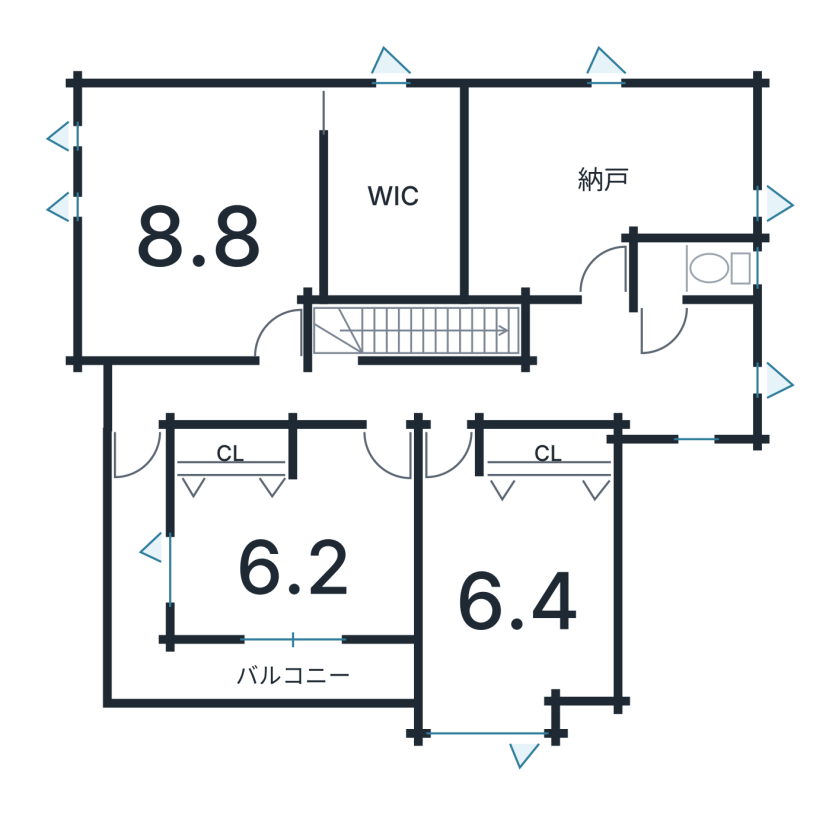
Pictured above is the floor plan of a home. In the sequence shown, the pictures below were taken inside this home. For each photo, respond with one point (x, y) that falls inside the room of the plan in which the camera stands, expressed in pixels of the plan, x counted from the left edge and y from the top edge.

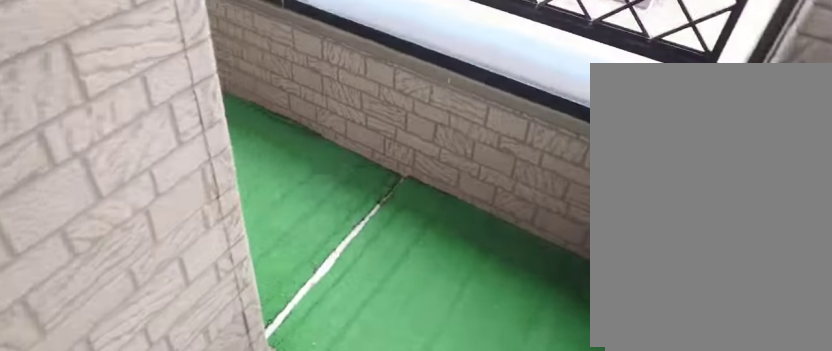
(259, 678)
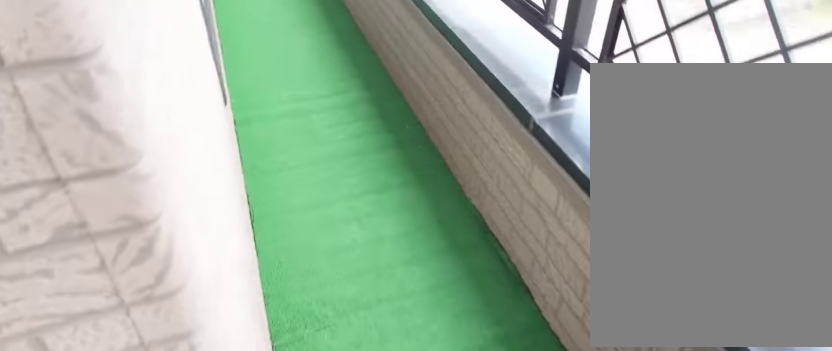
(259, 678)
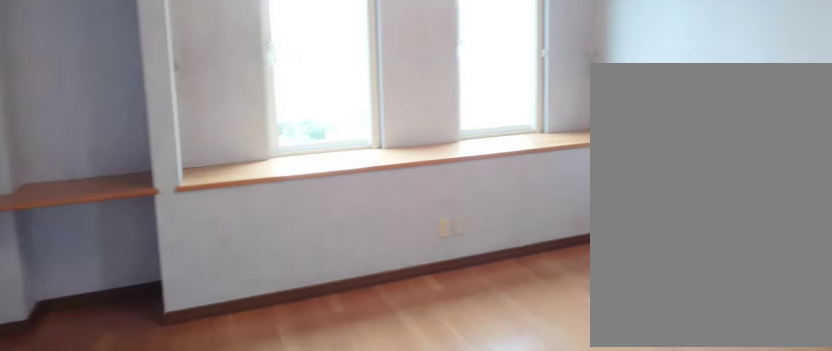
(181, 236)
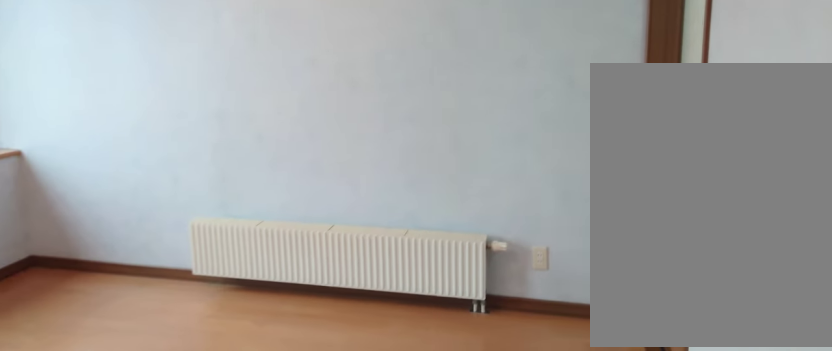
(181, 236)
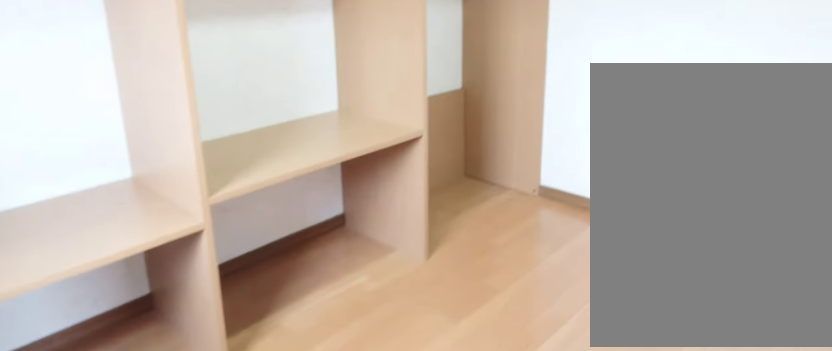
(380, 202)
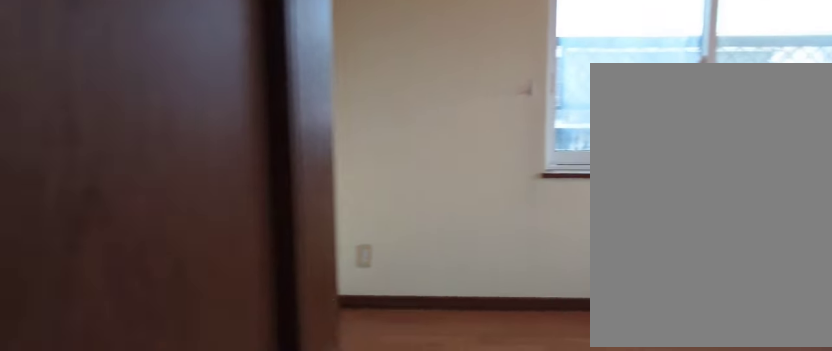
(282, 565)
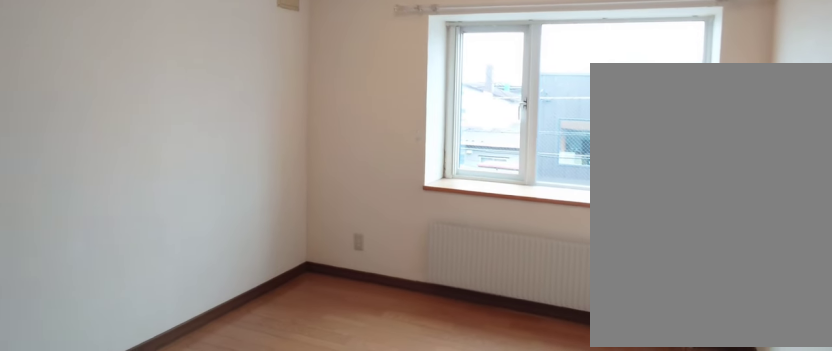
(509, 600)
